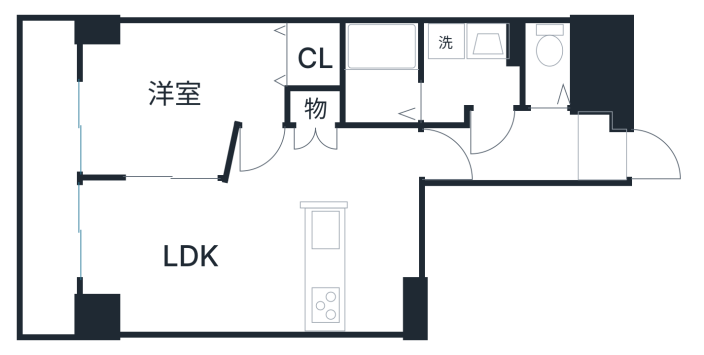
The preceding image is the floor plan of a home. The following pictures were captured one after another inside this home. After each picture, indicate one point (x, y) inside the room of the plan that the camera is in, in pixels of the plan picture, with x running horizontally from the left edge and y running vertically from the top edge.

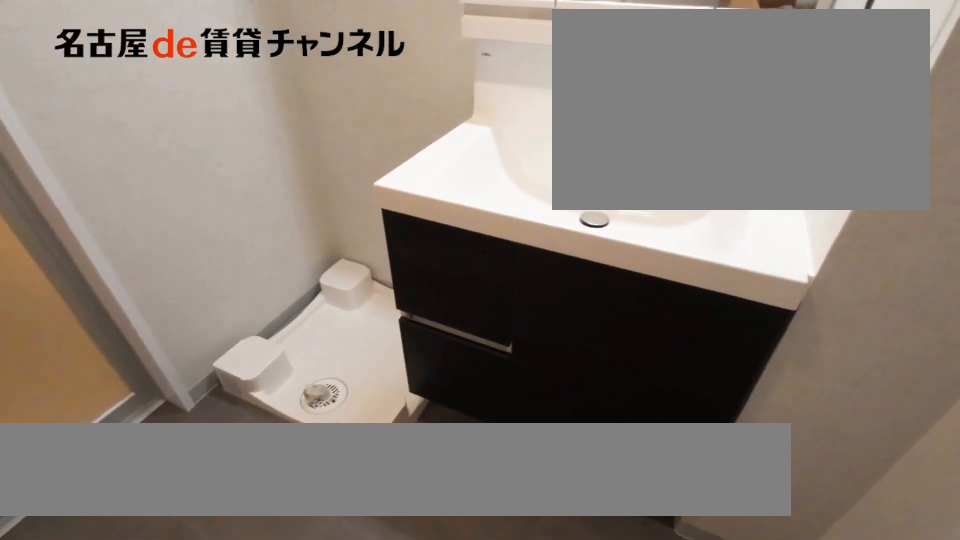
(471, 68)
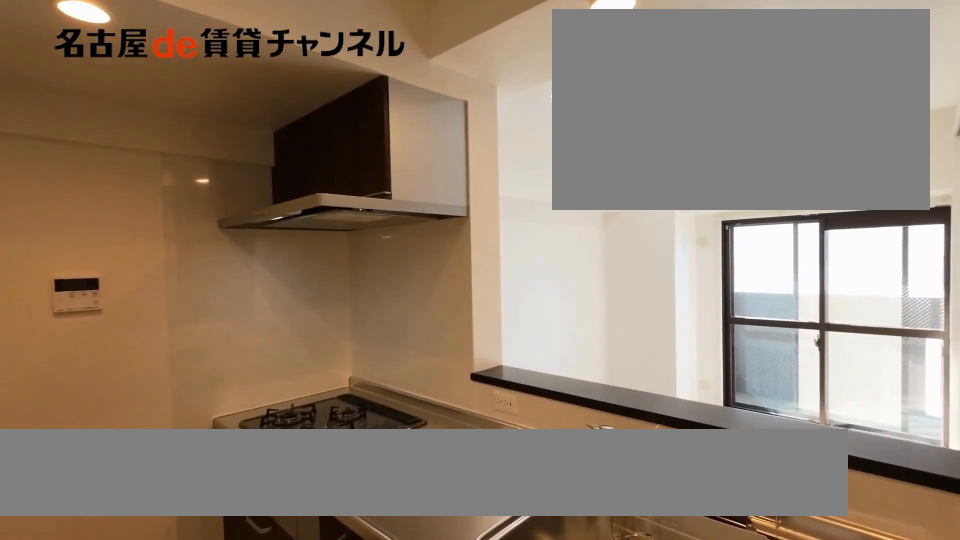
(360, 271)
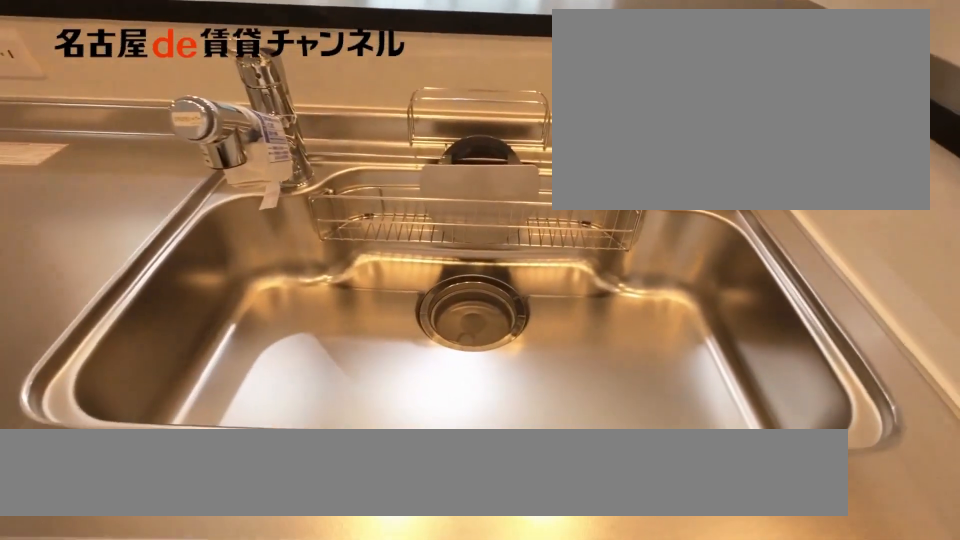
(360, 271)
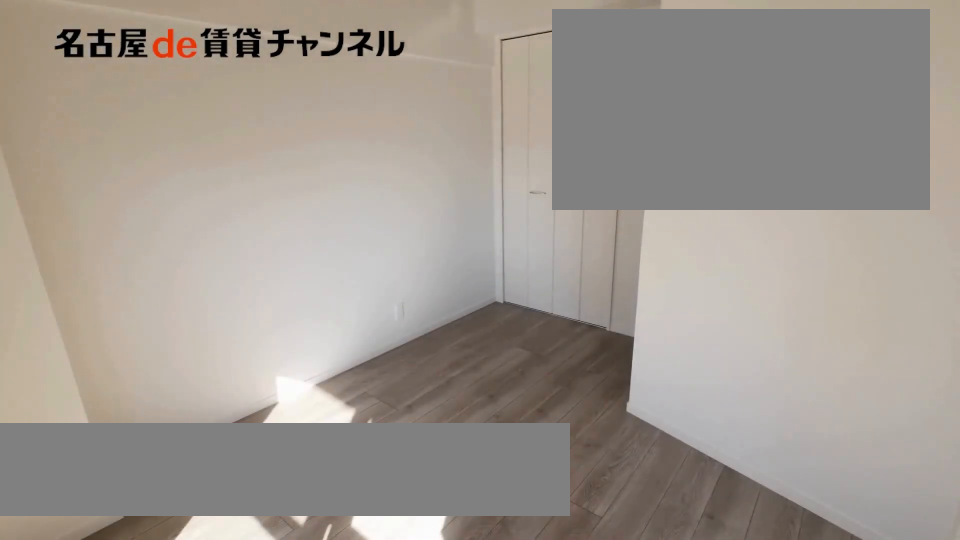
(175, 94)
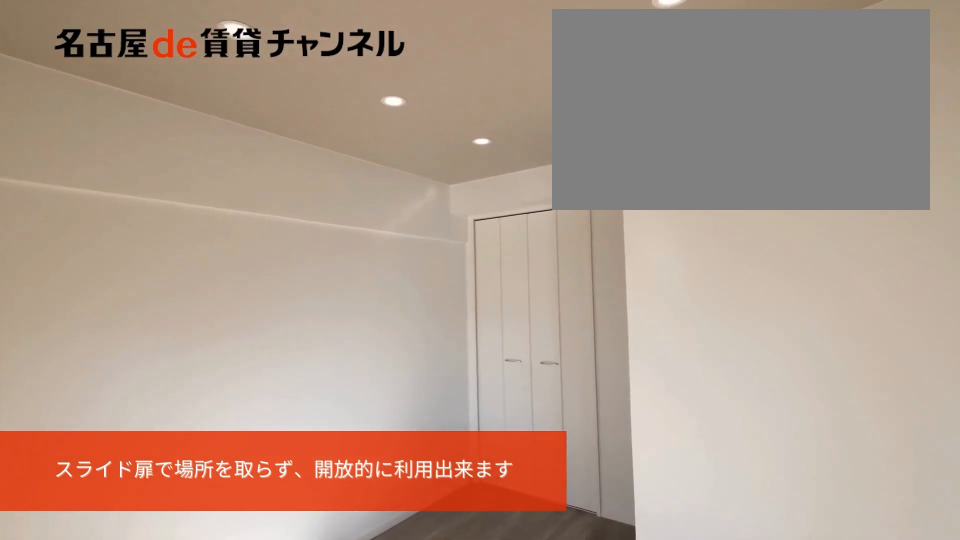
(175, 94)
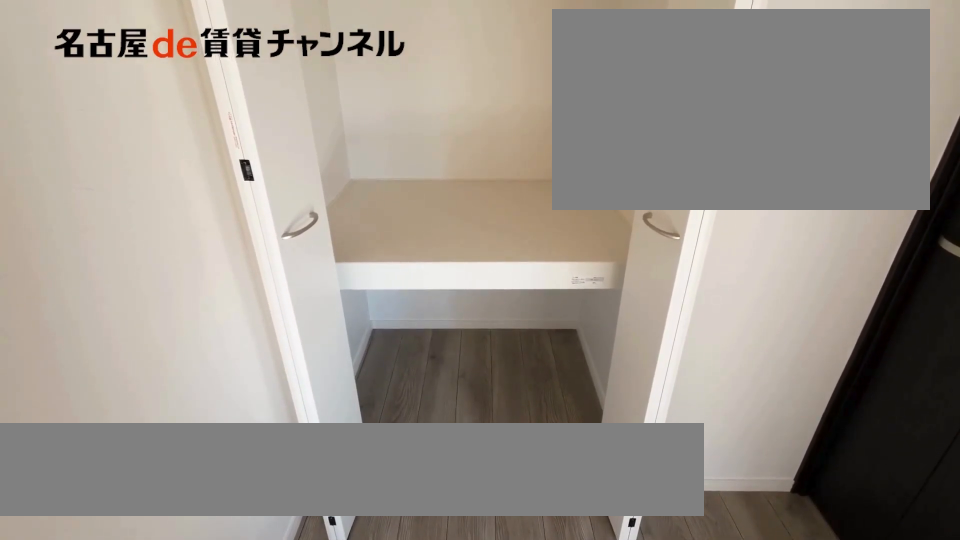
(319, 58)
